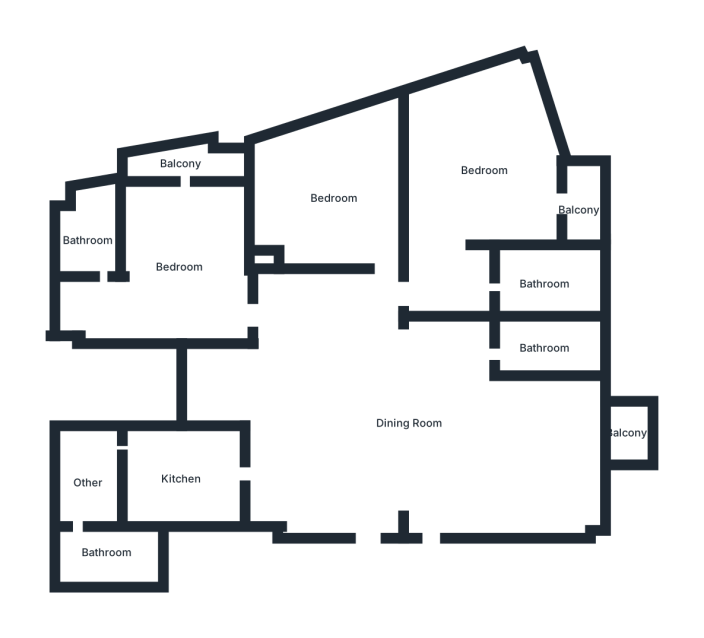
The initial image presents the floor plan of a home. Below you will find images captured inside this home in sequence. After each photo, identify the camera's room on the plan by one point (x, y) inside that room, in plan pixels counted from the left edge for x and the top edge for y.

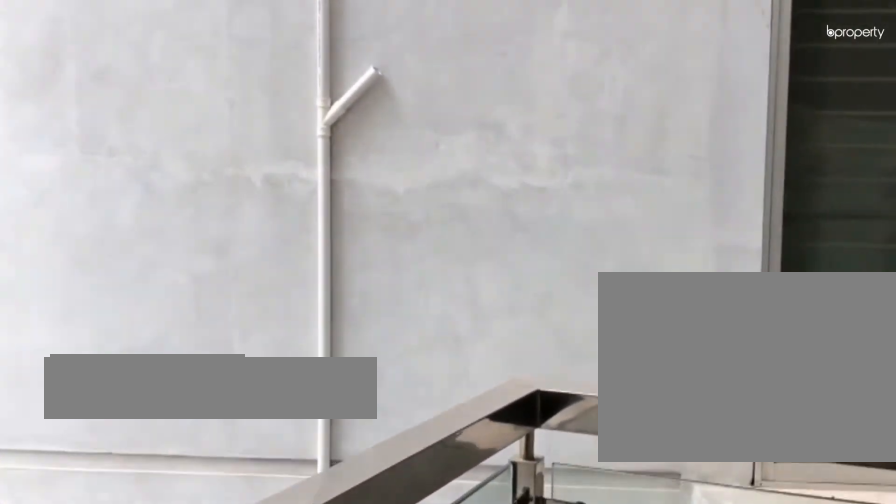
(583, 208)
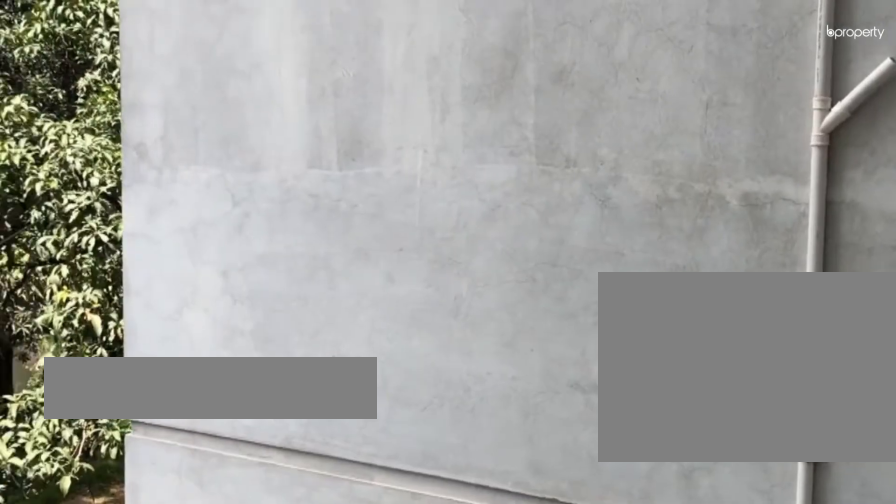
(583, 208)
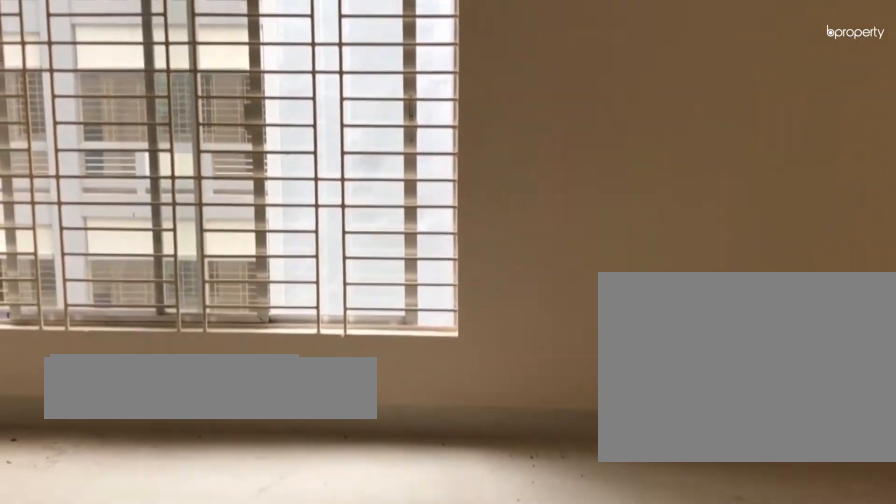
(333, 198)
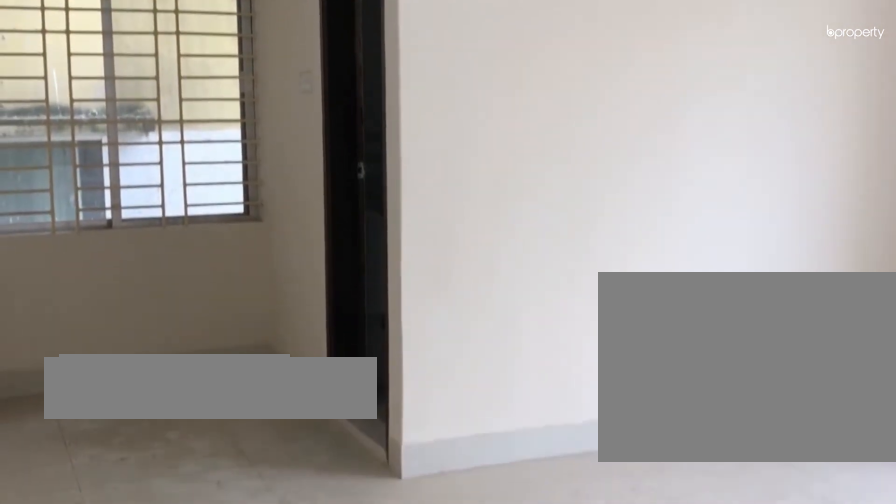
(178, 267)
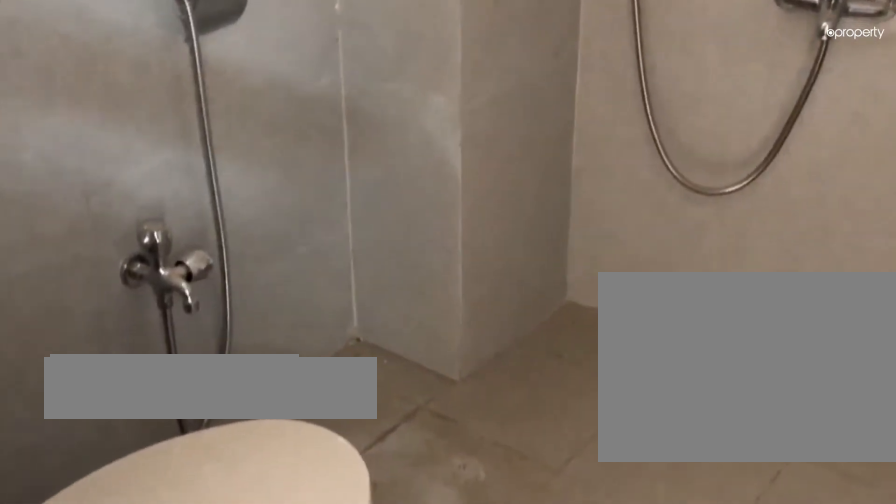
(88, 240)
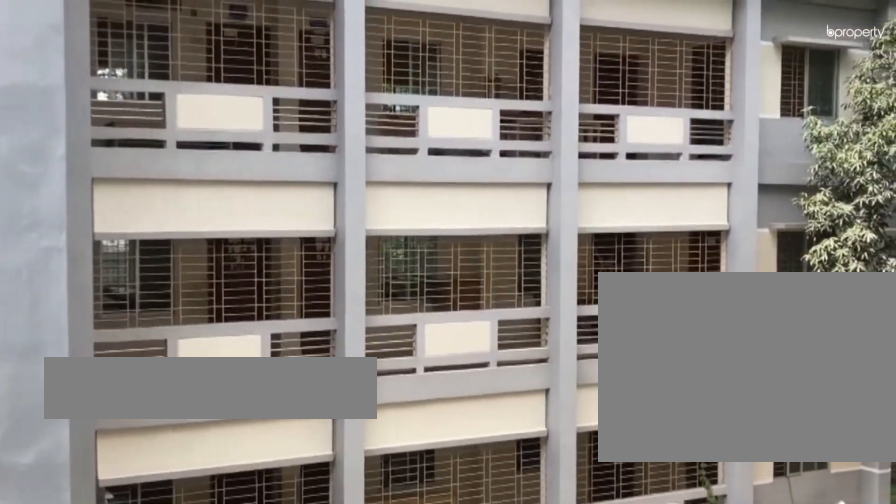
(176, 162)
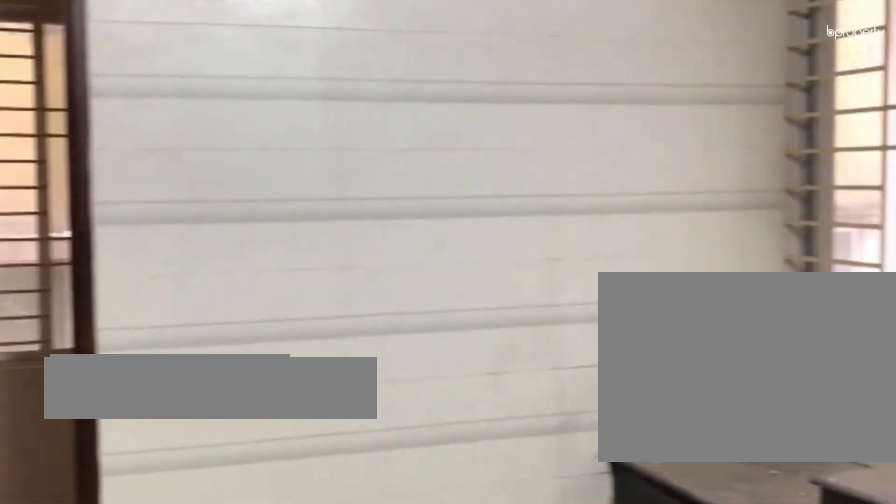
(178, 479)
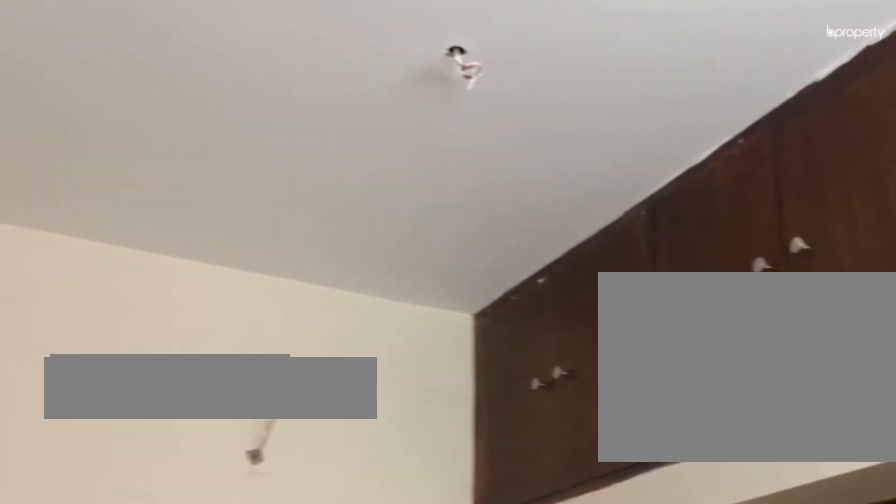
(178, 479)
